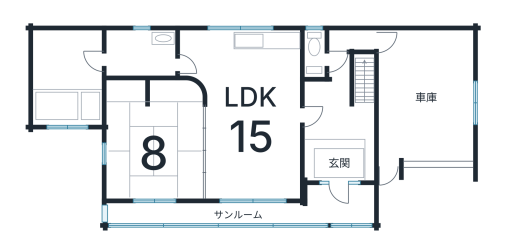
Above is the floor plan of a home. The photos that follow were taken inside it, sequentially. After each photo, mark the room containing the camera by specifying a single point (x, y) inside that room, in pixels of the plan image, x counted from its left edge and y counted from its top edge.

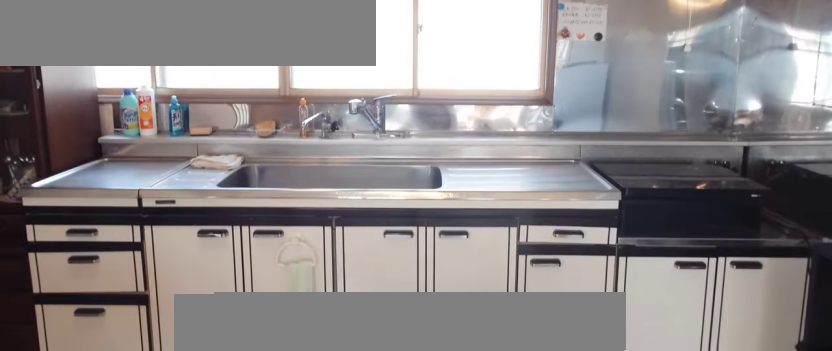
(249, 61)
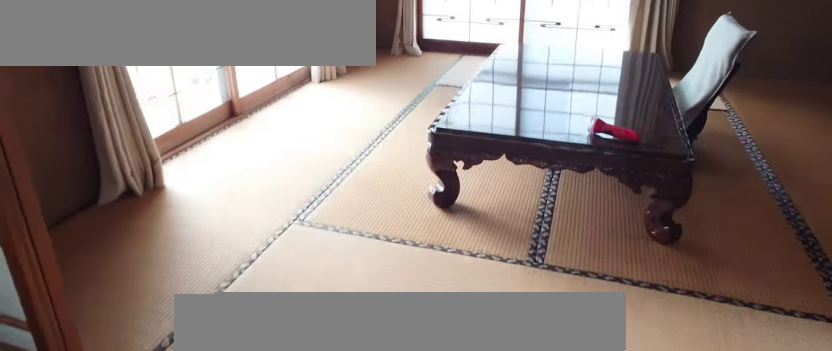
(150, 160)
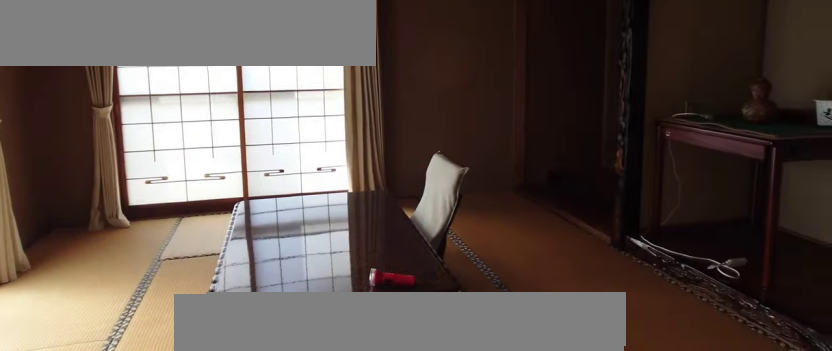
(150, 160)
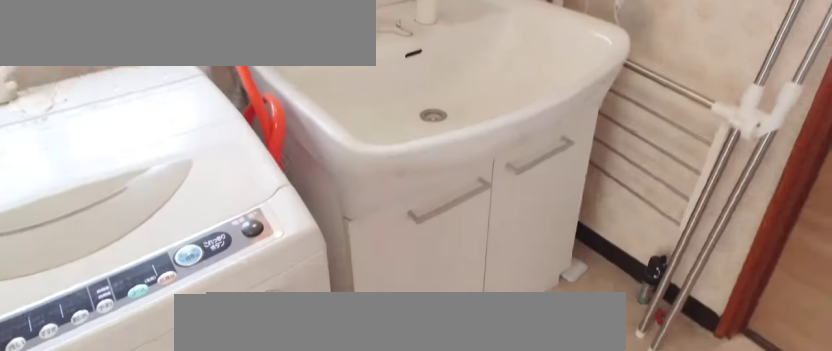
(138, 54)
